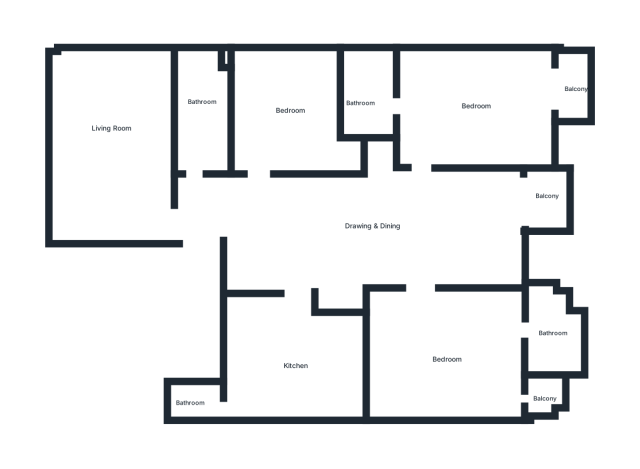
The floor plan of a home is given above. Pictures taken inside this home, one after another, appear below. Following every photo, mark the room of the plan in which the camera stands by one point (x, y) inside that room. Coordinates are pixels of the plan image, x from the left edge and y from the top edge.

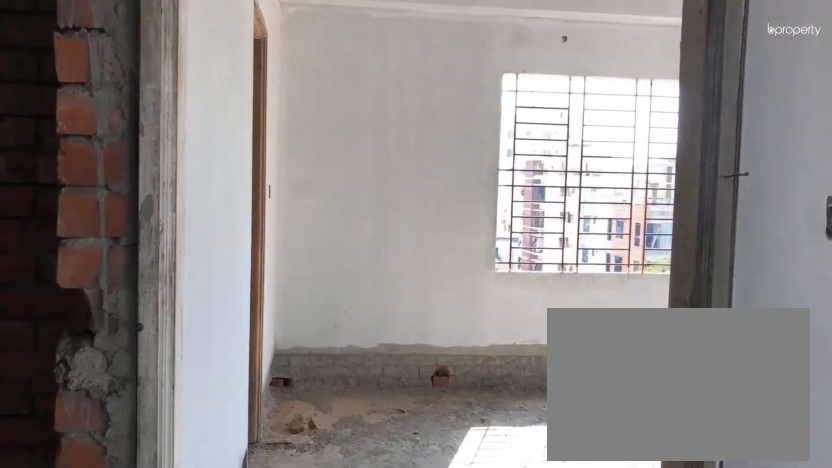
(418, 178)
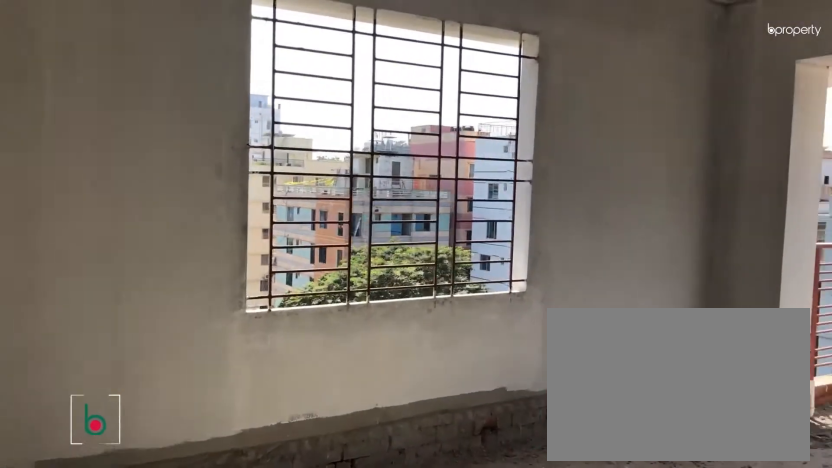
(469, 104)
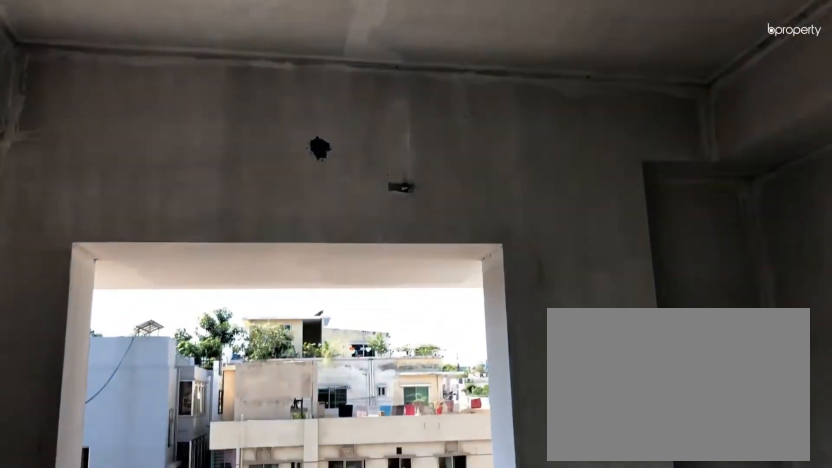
(469, 104)
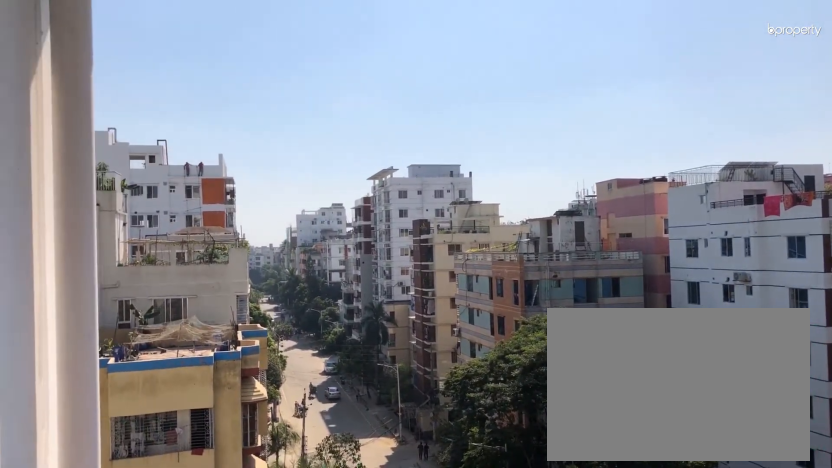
(574, 86)
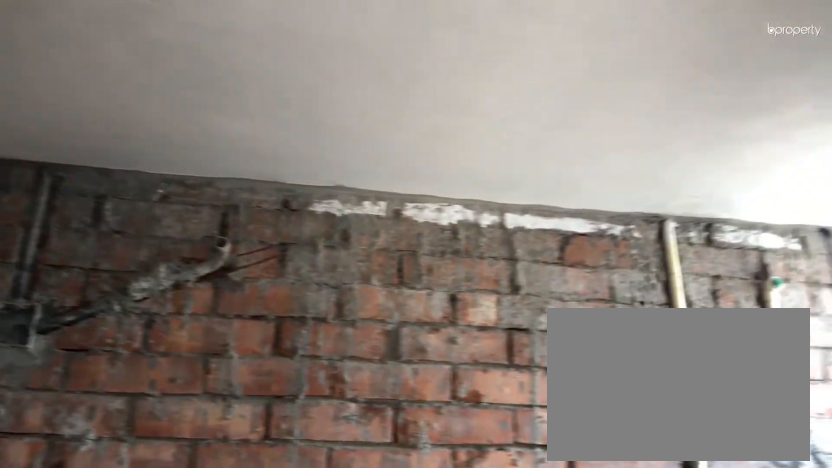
(366, 97)
